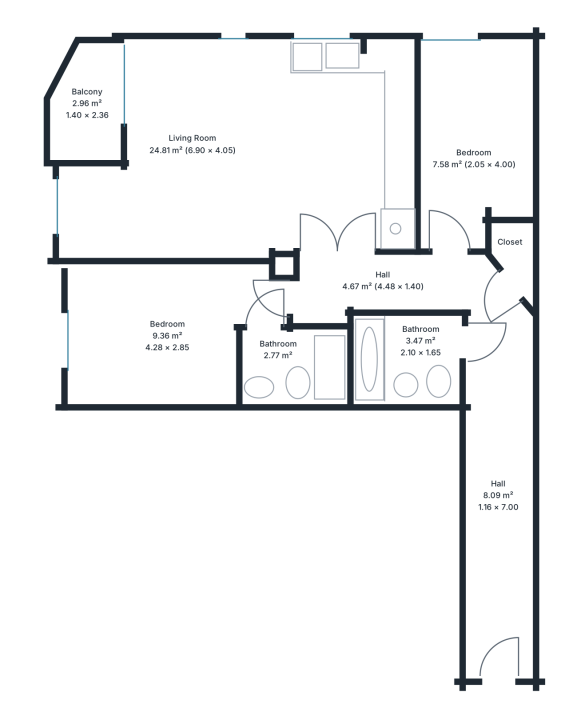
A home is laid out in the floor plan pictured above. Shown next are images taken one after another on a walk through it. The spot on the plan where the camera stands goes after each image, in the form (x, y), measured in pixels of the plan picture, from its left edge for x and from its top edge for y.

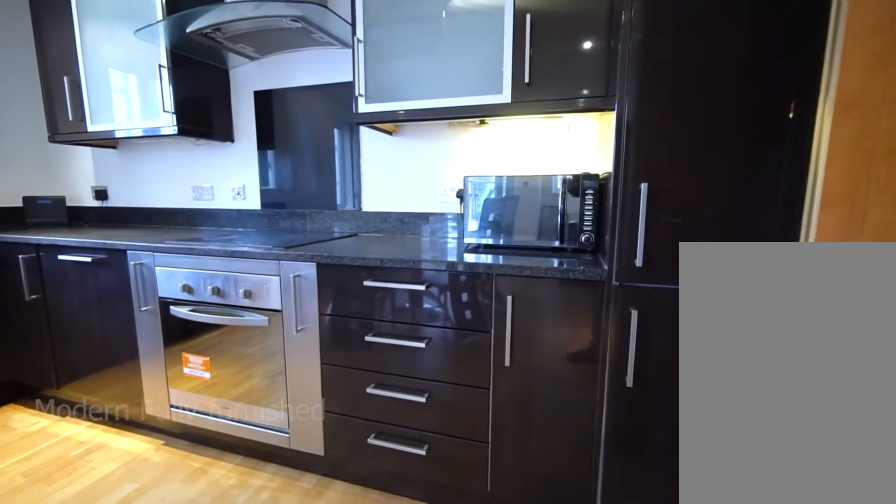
(335, 213)
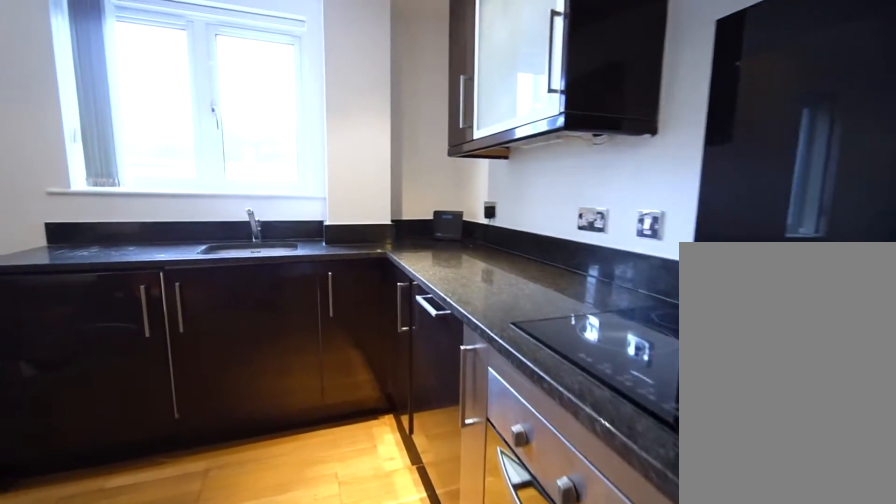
(357, 168)
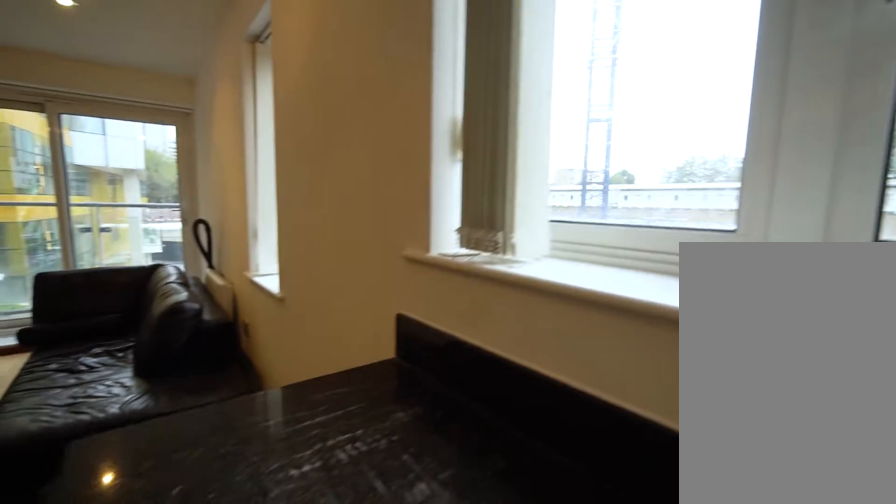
(330, 75)
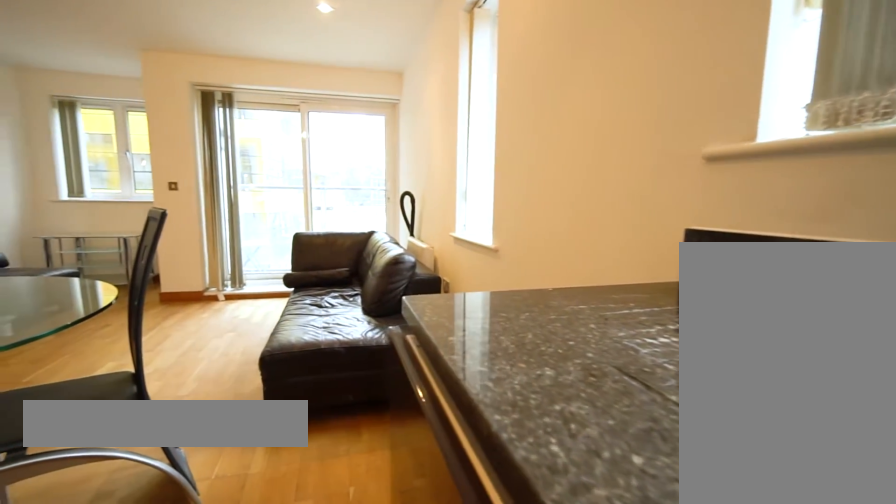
(330, 75)
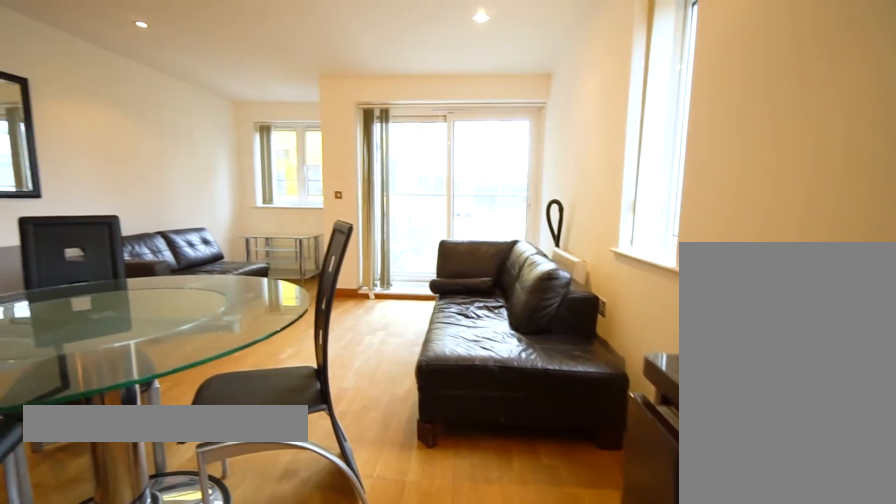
(330, 76)
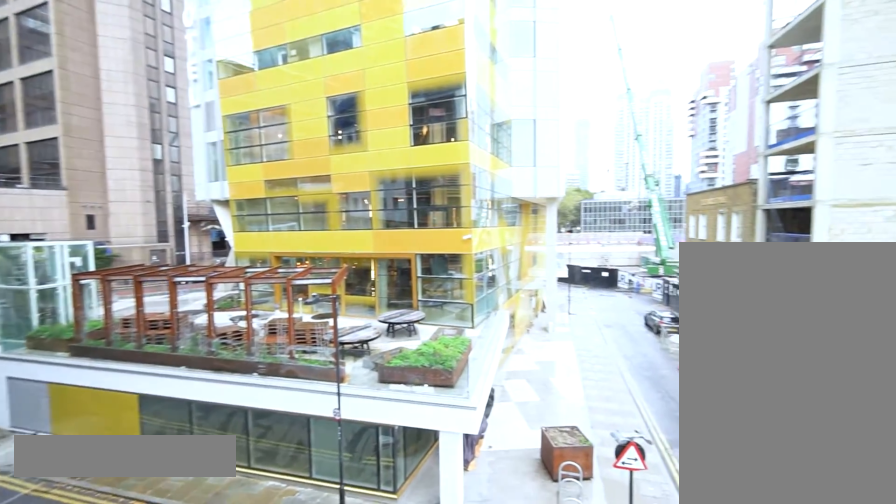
(87, 95)
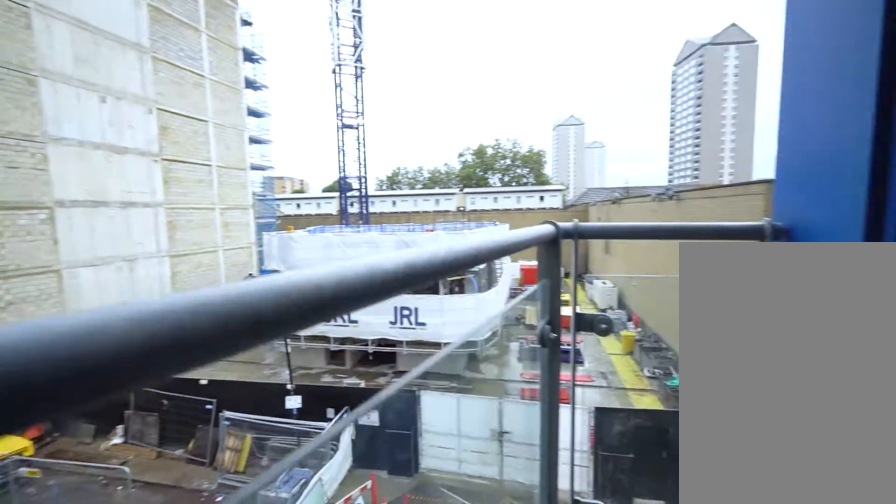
(87, 95)
